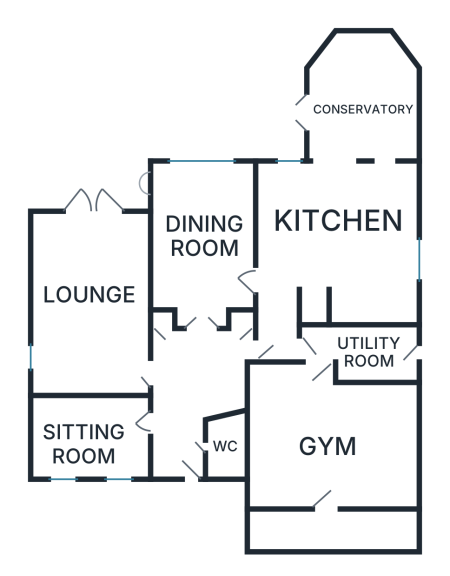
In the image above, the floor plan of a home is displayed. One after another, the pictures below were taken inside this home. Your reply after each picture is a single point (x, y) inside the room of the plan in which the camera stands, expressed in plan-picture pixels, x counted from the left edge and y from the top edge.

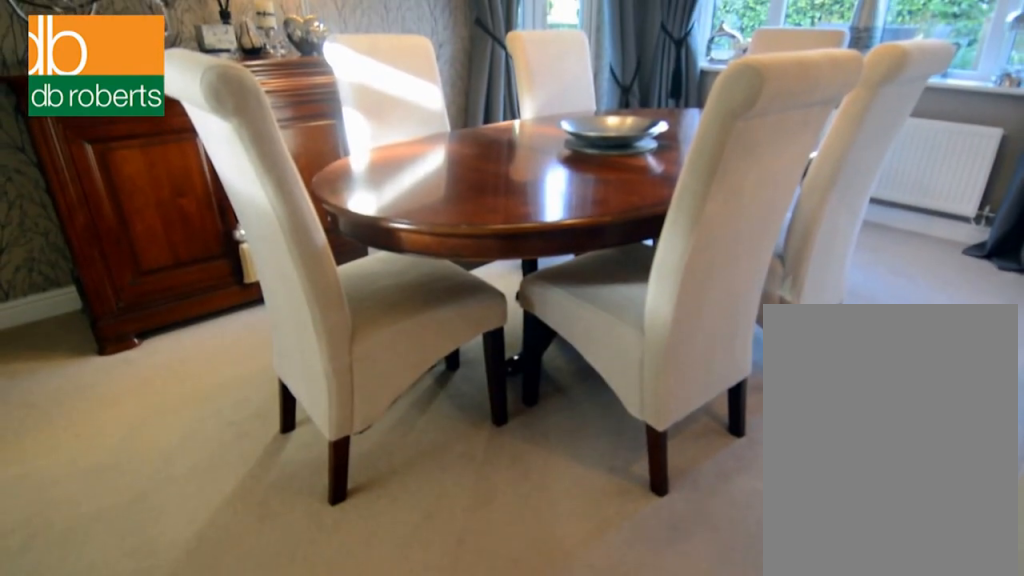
(202, 239)
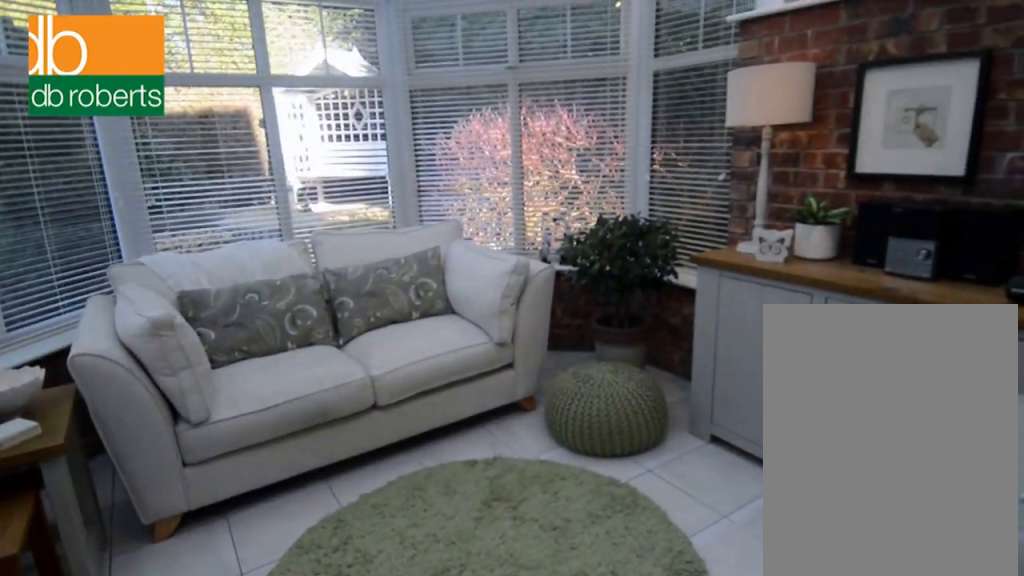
(361, 98)
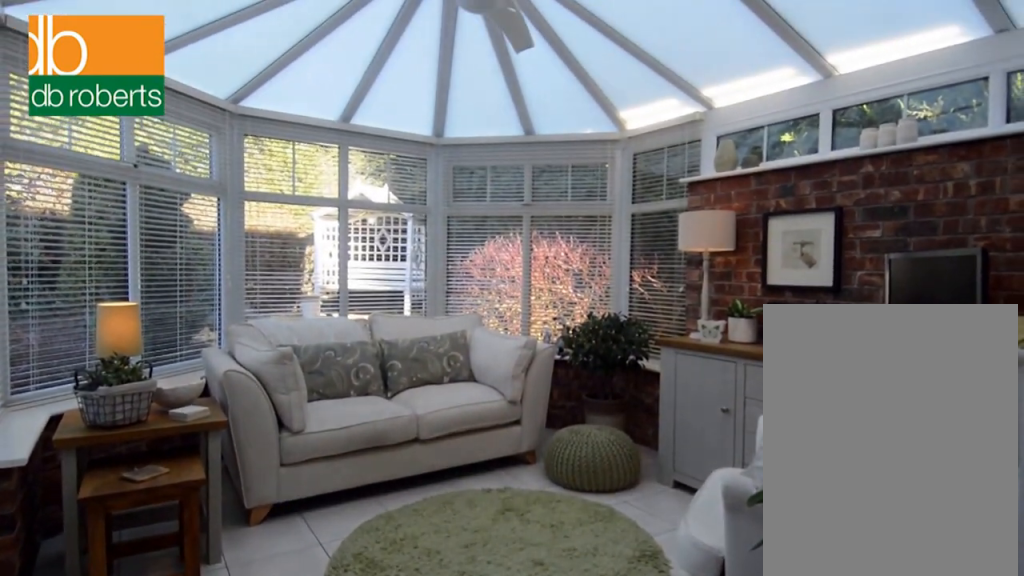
(361, 98)
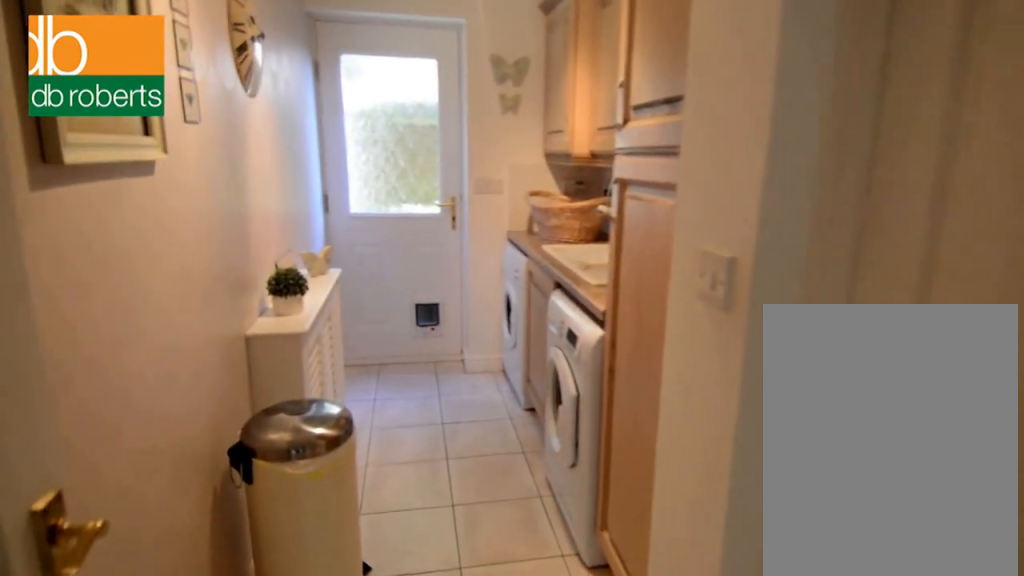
(363, 351)
